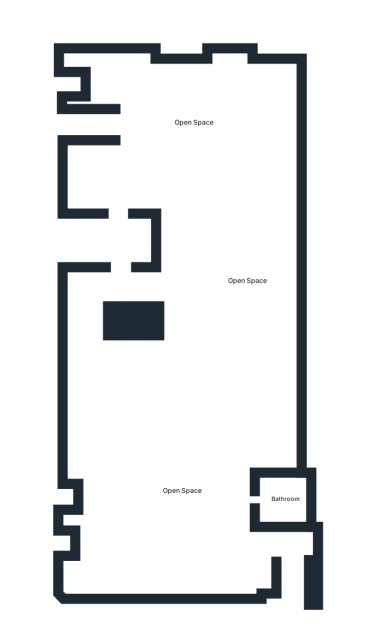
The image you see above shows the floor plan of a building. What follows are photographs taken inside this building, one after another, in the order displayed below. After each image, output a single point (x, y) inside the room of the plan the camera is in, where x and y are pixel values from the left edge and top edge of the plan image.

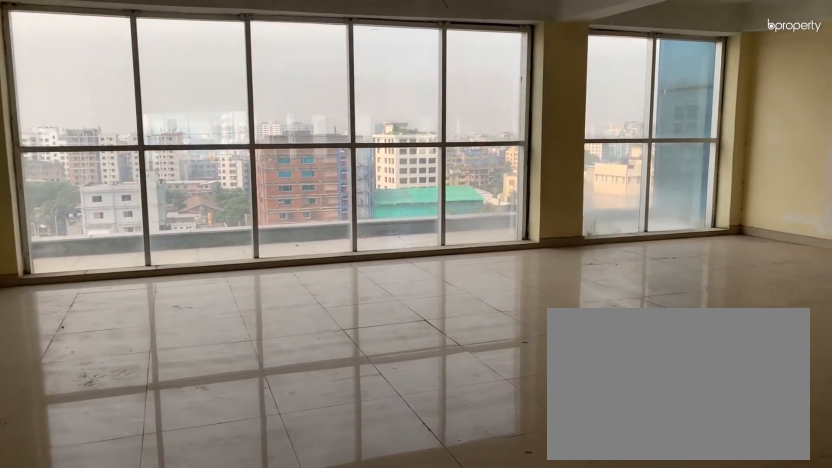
(195, 122)
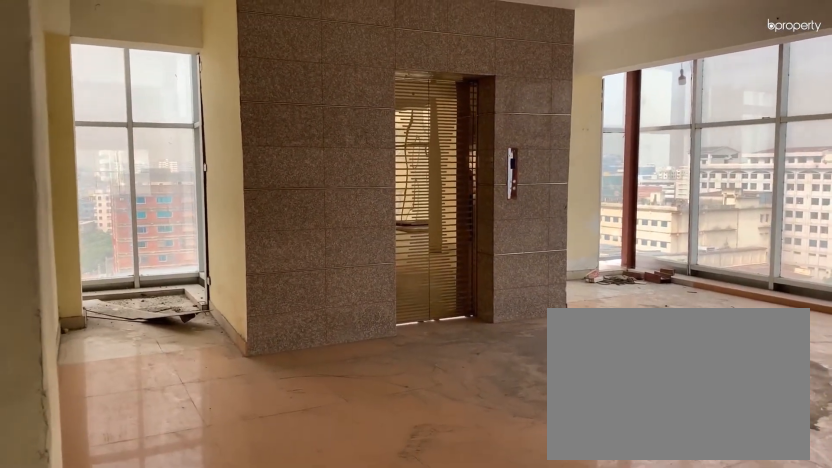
(195, 122)
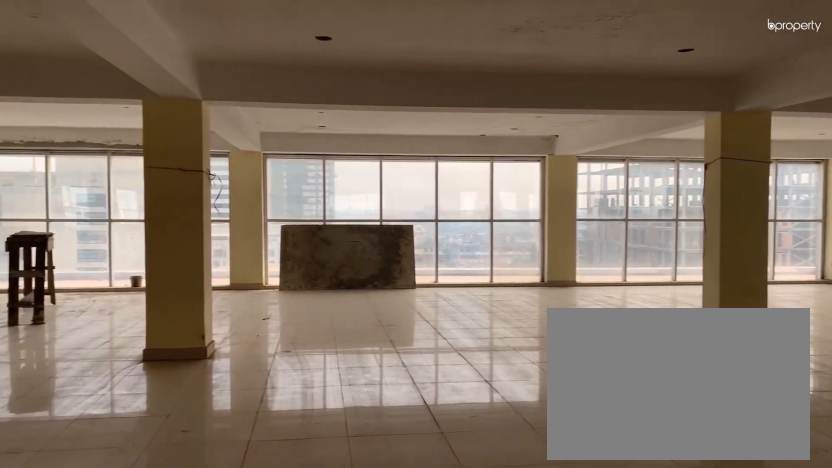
(245, 282)
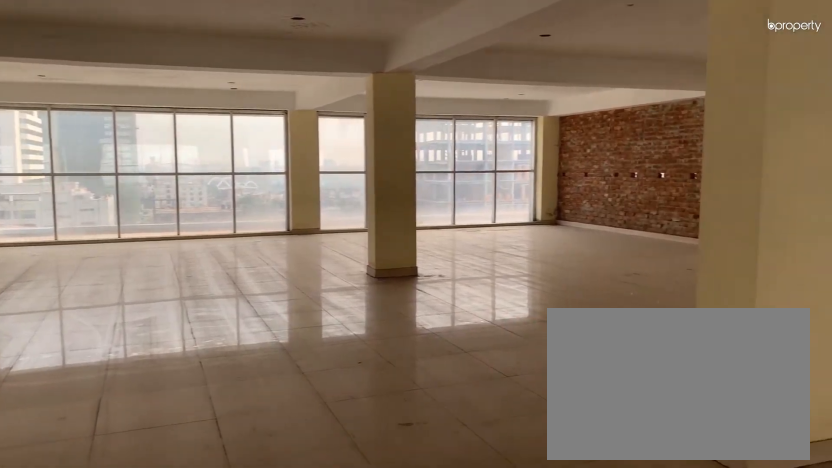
(246, 281)
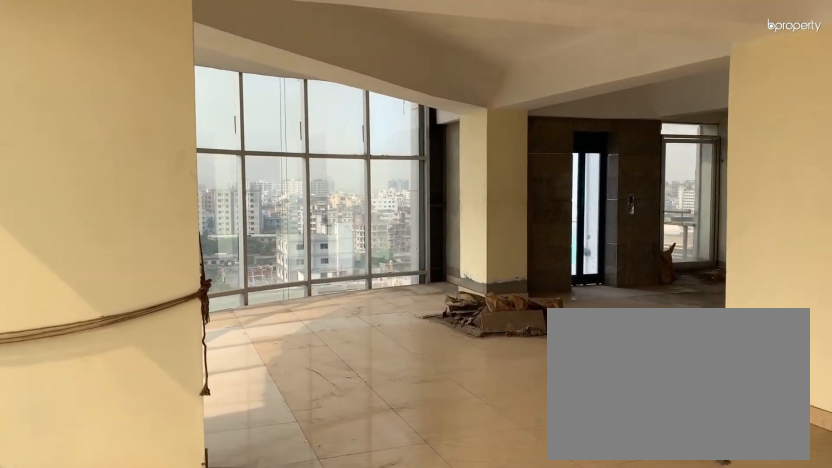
(181, 491)
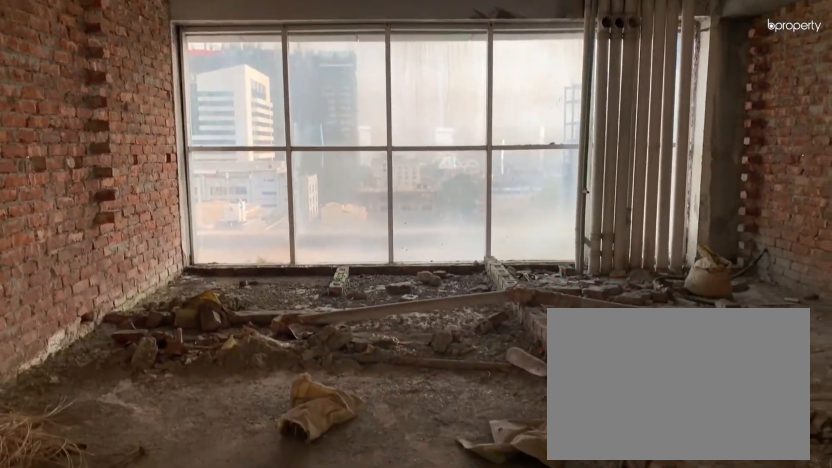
(285, 498)
